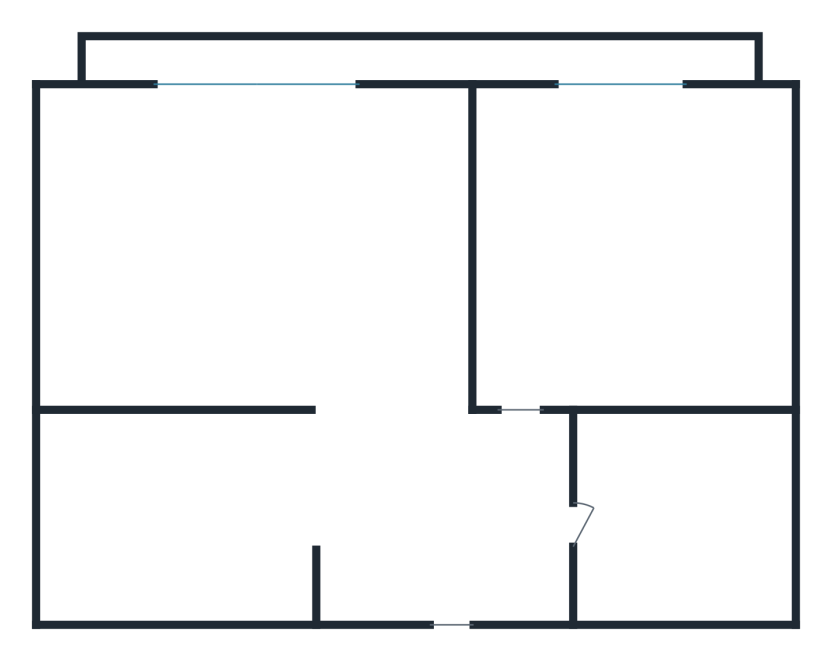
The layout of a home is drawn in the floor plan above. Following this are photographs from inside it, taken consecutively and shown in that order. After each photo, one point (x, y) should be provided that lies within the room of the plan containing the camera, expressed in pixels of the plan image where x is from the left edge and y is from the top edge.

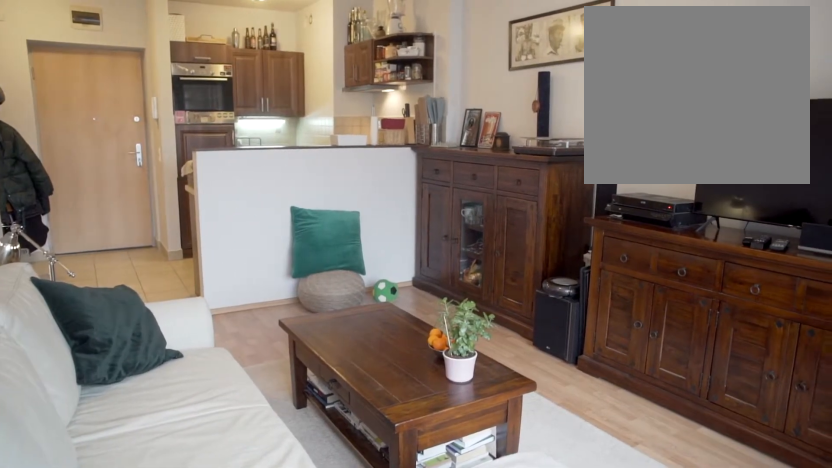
(413, 151)
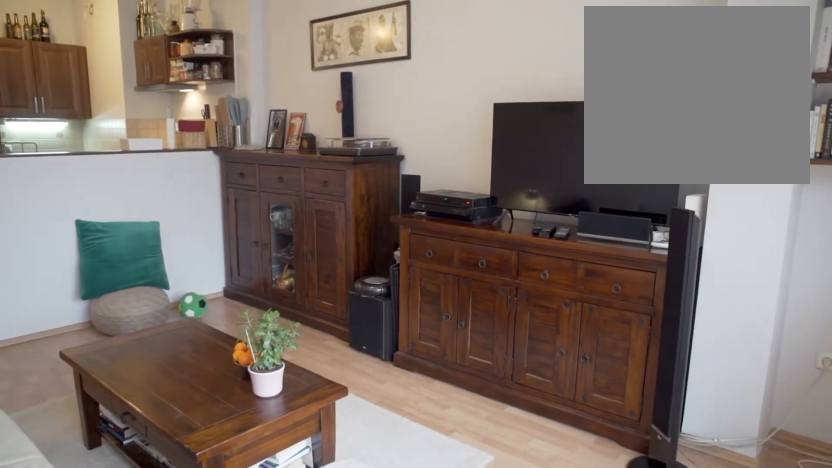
(413, 151)
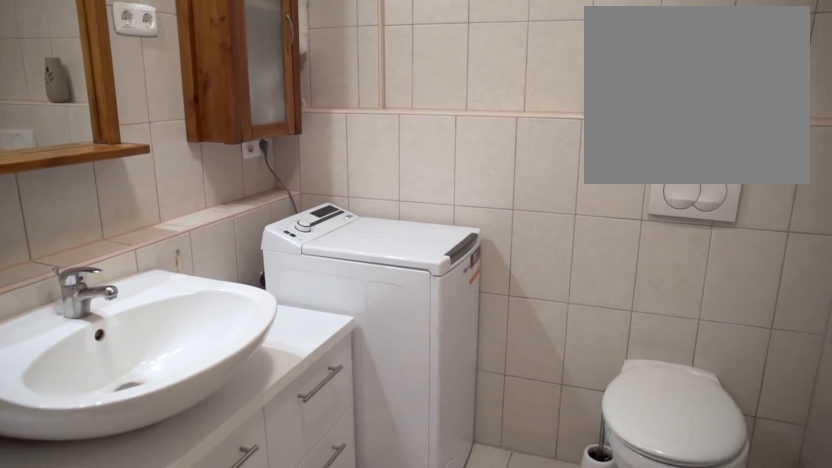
(629, 466)
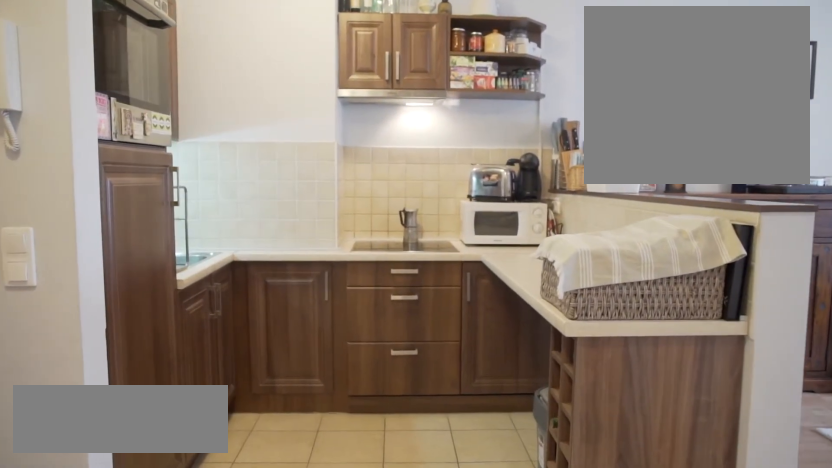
(536, 534)
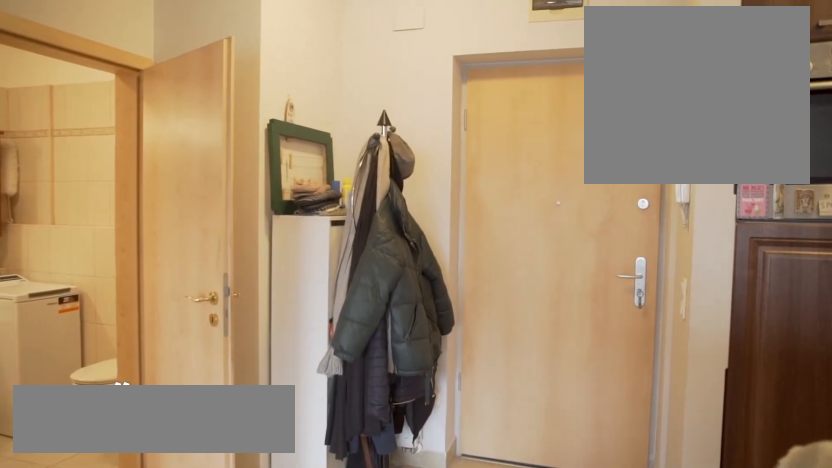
(313, 295)
